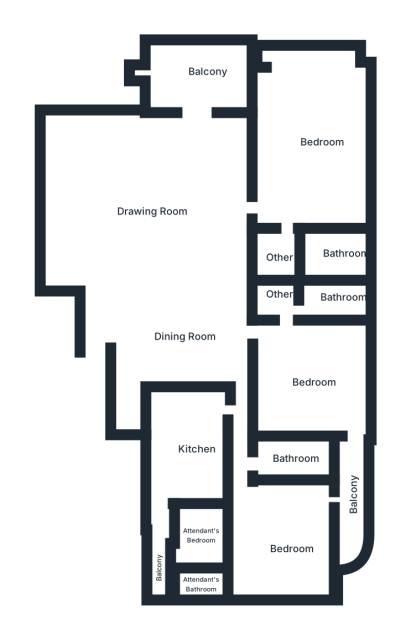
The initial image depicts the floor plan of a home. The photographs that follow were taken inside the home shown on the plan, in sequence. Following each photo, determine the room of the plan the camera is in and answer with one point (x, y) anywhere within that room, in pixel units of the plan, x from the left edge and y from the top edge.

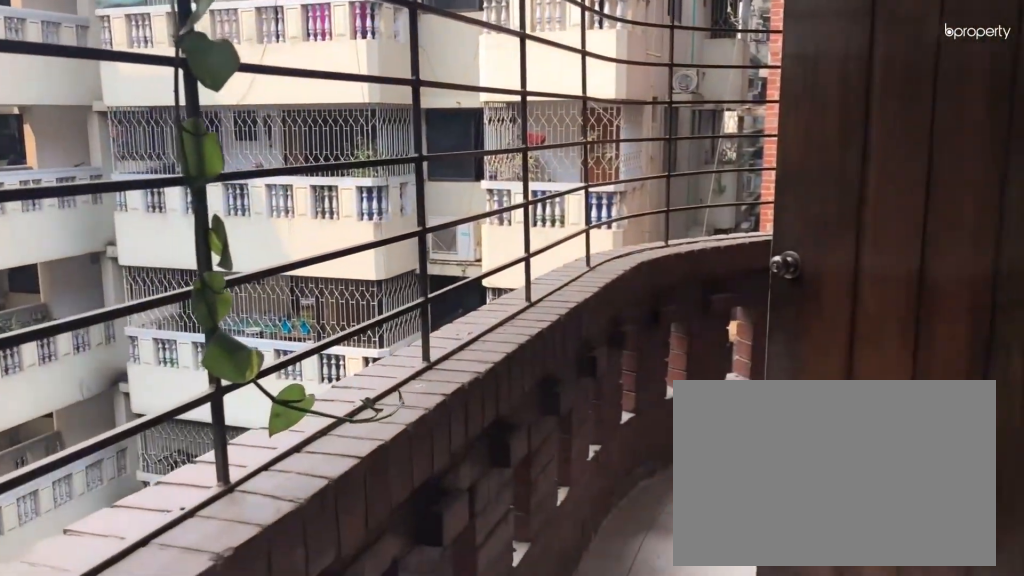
(349, 490)
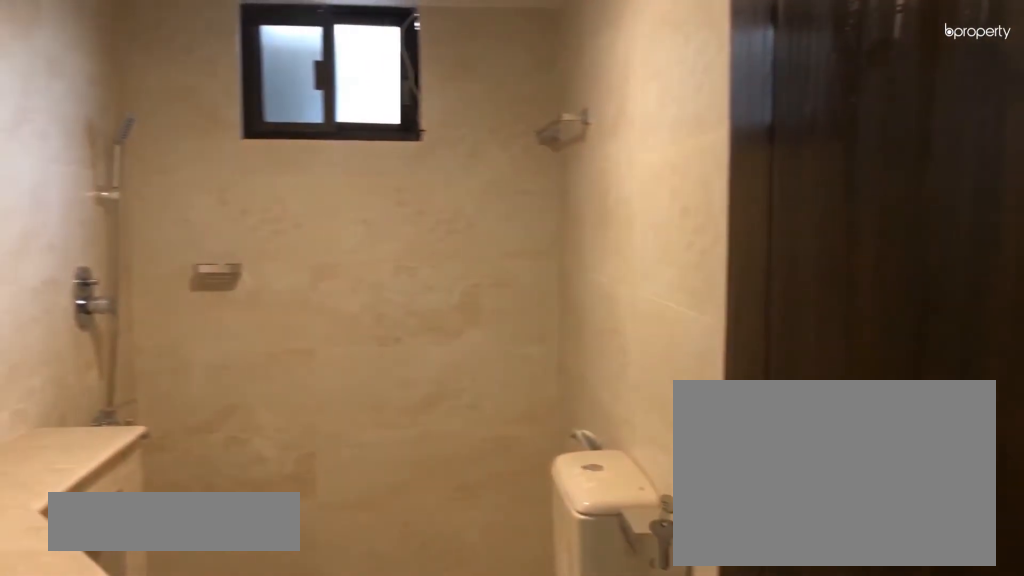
(290, 458)
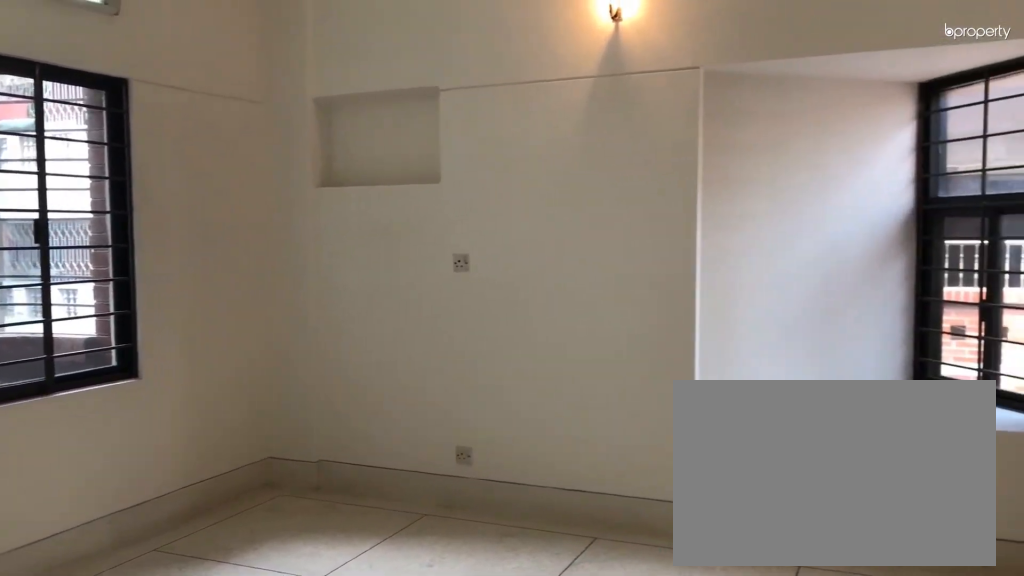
(282, 537)
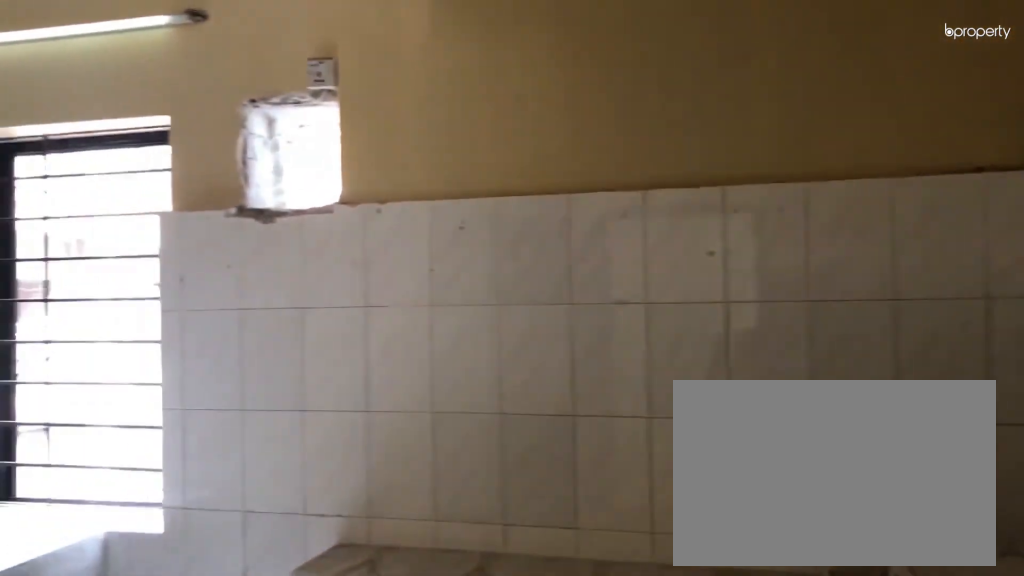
(186, 445)
